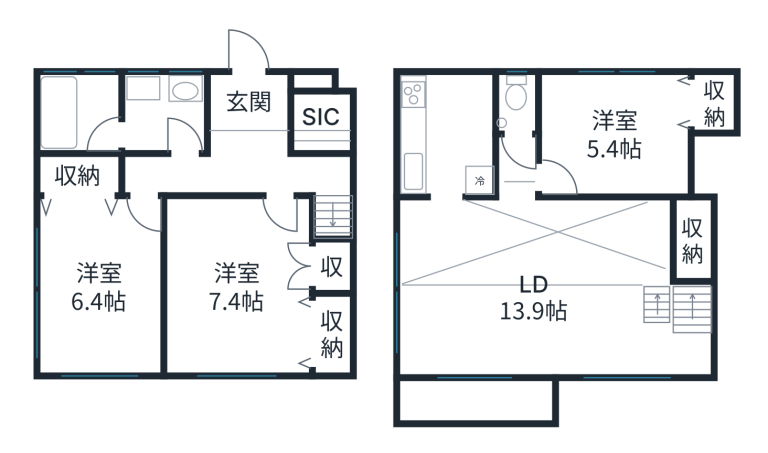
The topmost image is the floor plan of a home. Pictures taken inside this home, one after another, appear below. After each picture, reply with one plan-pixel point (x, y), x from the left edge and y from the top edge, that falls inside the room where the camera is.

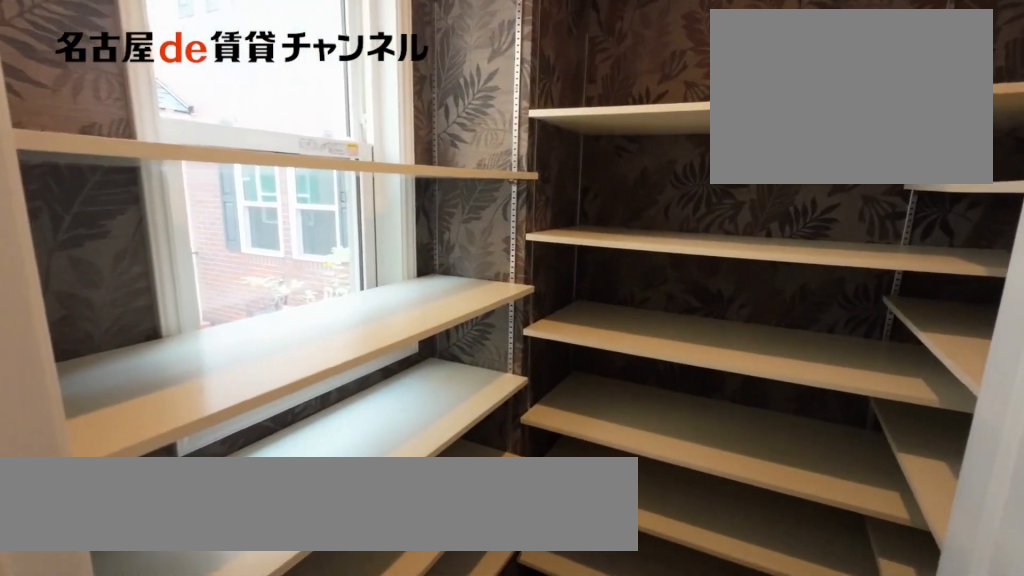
(322, 122)
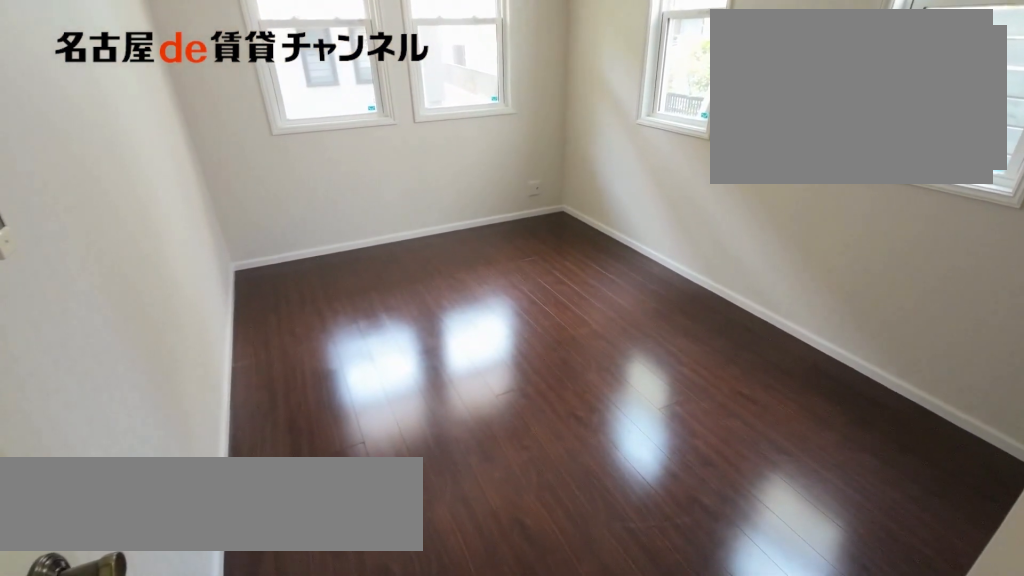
(101, 273)
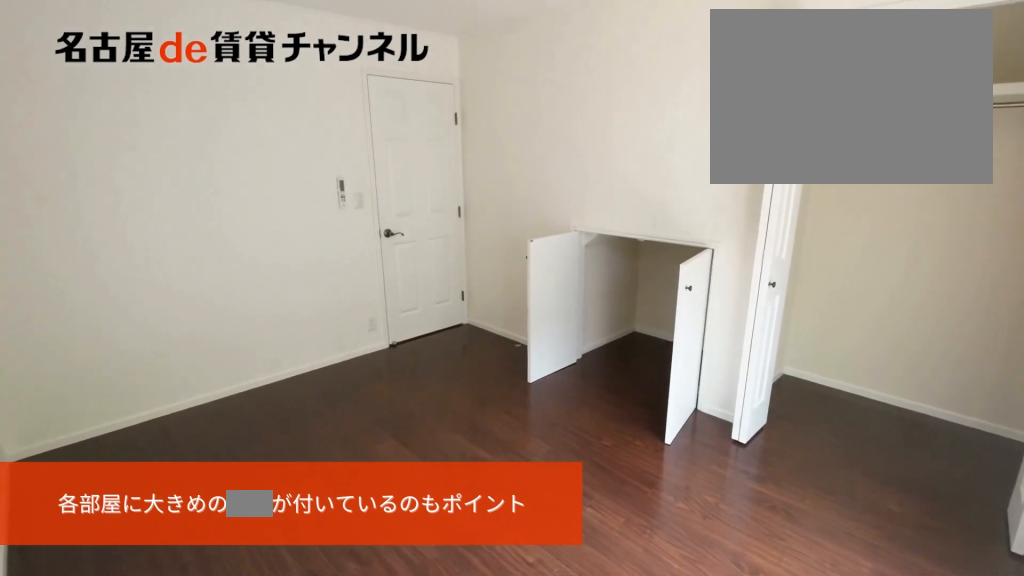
(253, 291)
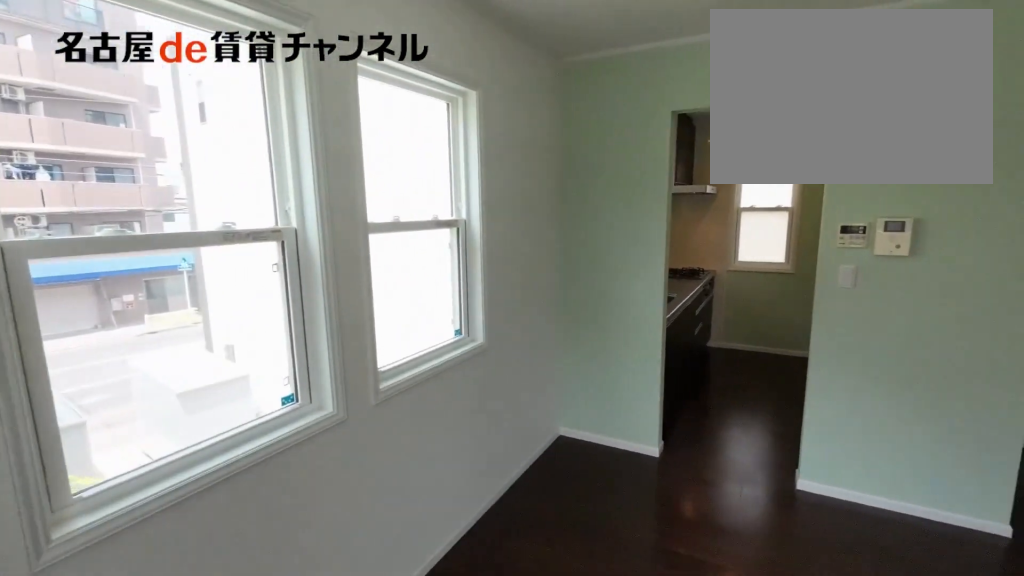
(555, 290)
